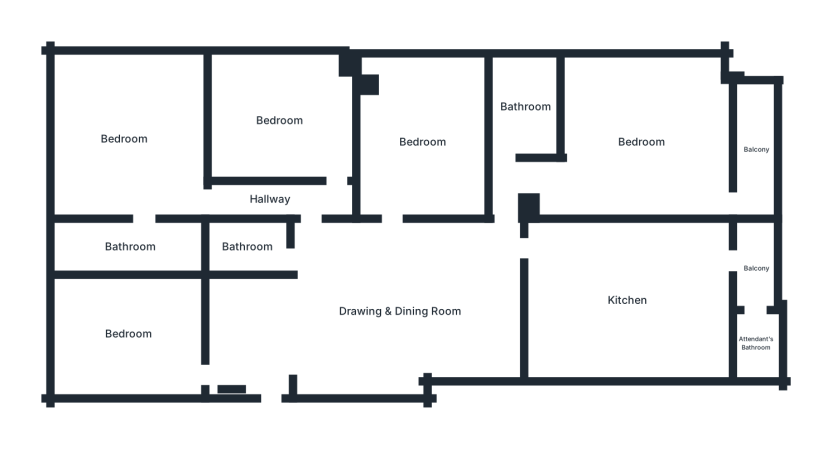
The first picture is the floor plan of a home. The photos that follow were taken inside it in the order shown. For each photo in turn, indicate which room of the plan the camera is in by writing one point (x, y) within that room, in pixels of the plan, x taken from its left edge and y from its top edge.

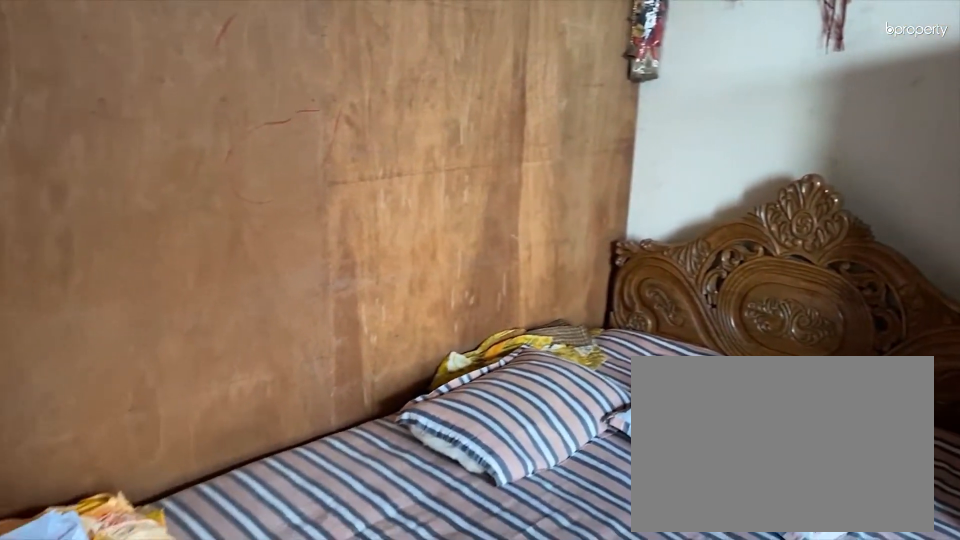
(279, 123)
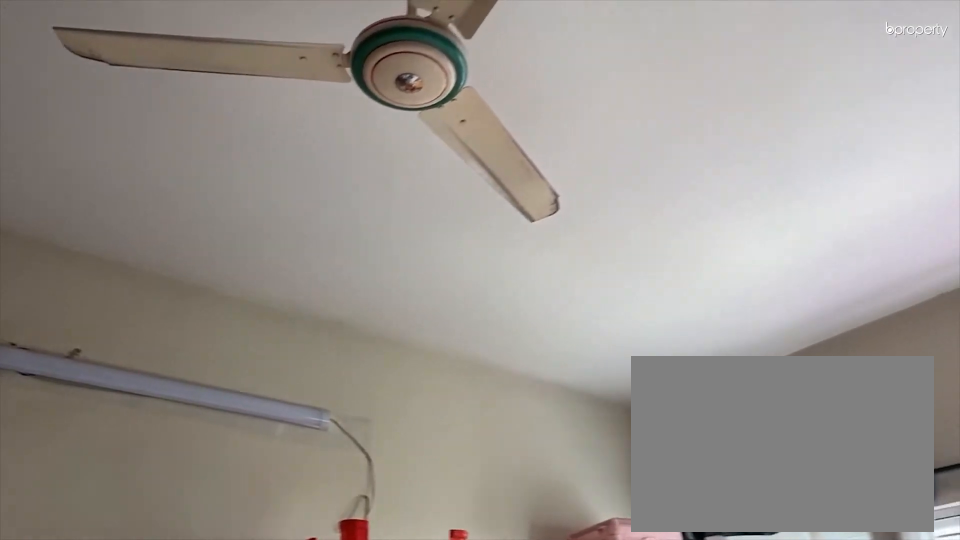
(279, 123)
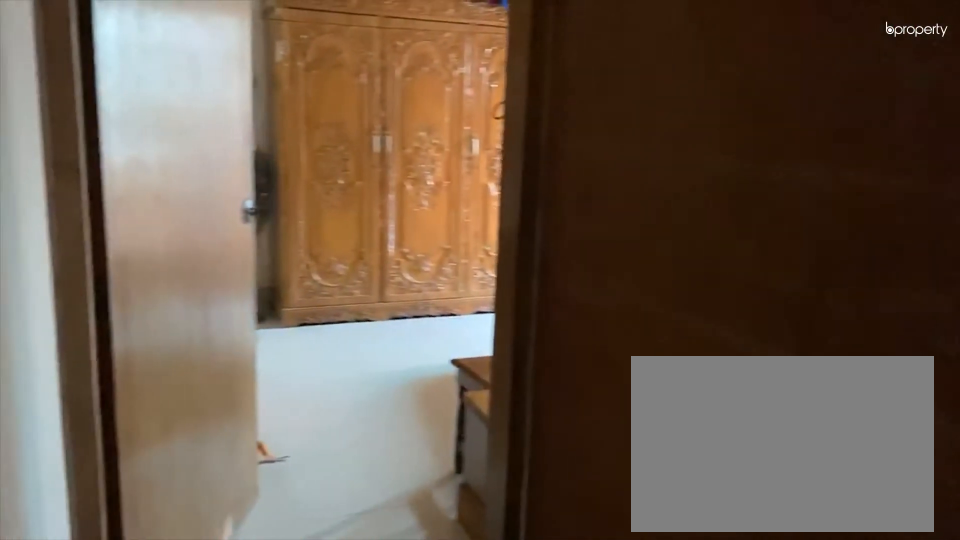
(244, 199)
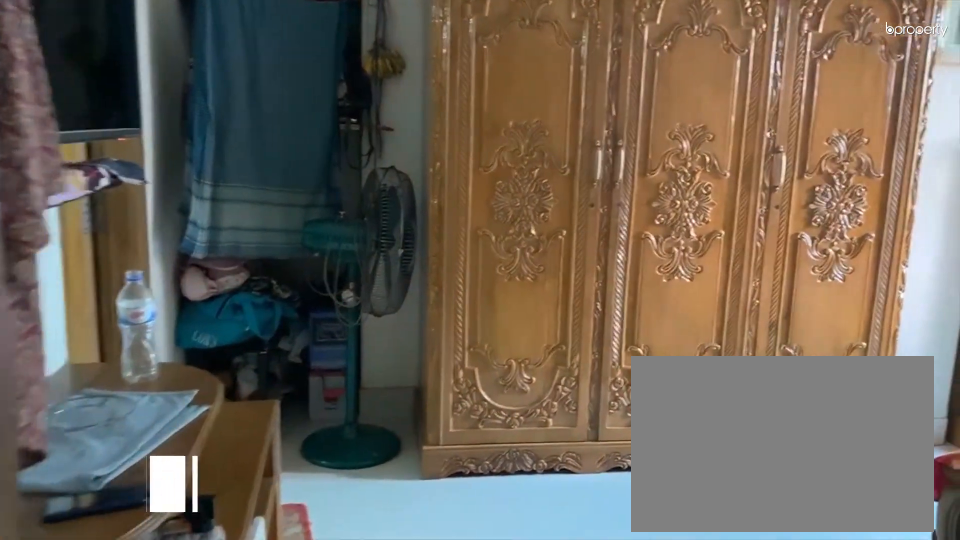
(123, 143)
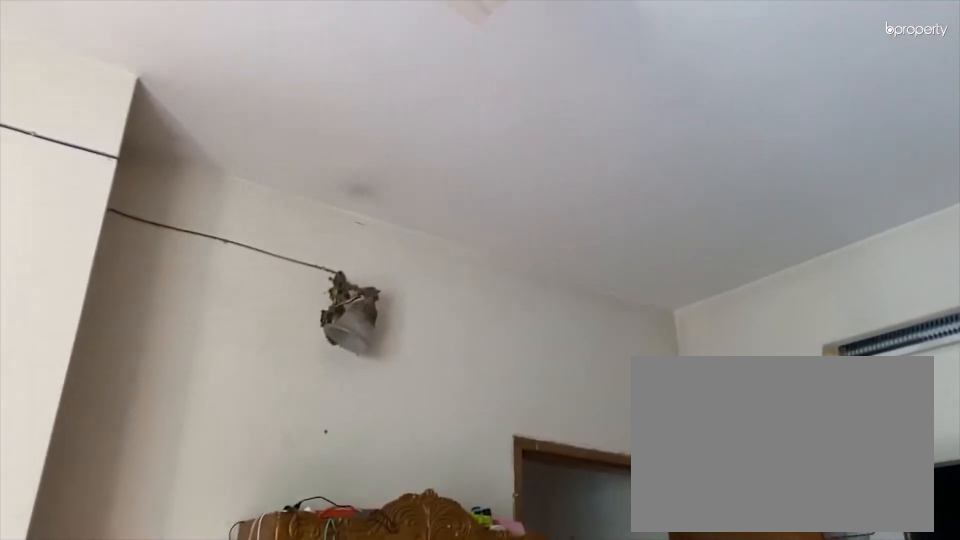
(122, 143)
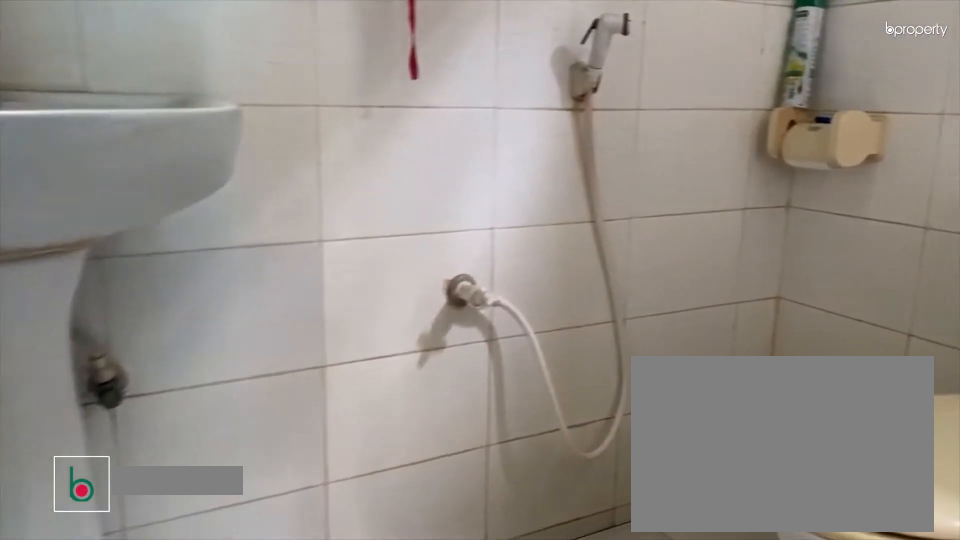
(128, 244)
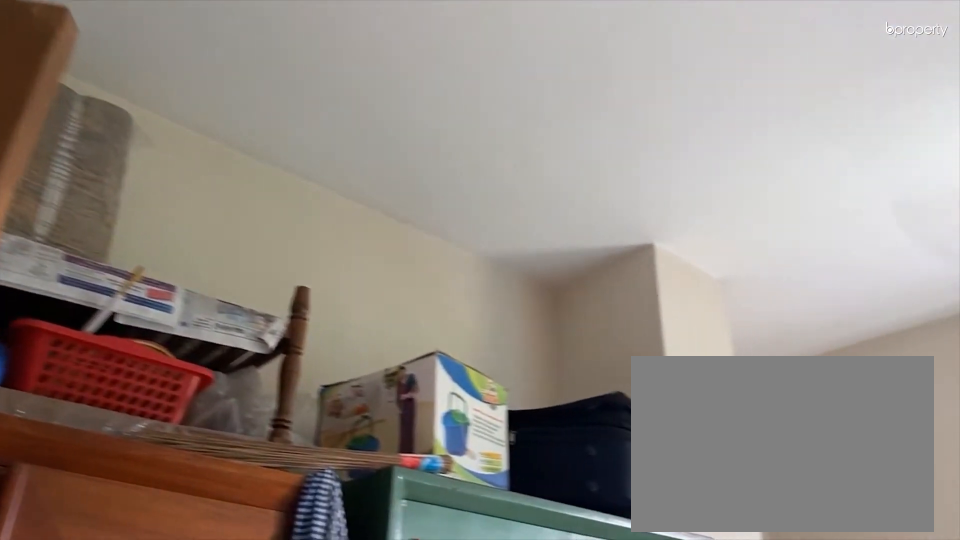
(420, 144)
